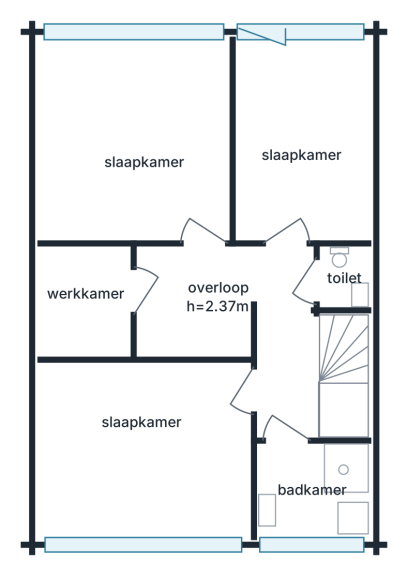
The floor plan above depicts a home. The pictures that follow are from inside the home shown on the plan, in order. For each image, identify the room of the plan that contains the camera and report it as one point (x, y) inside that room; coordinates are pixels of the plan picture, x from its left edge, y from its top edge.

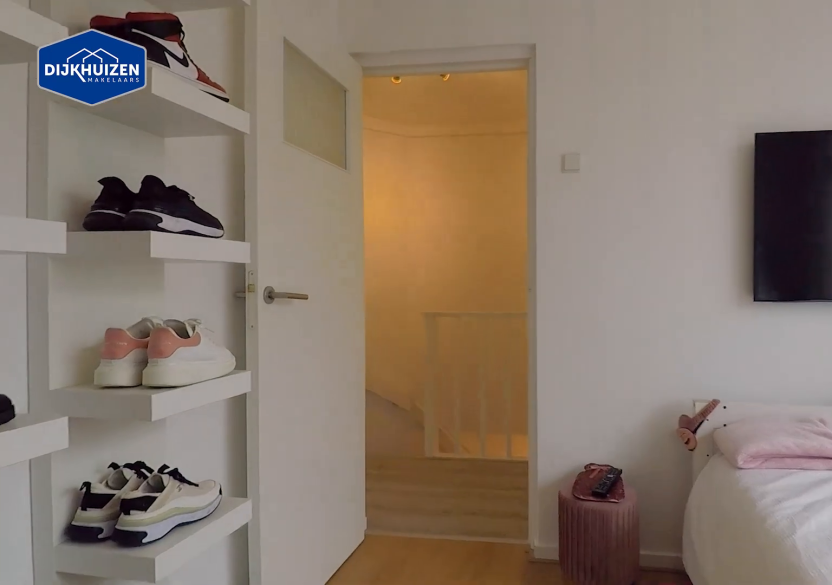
(146, 450)
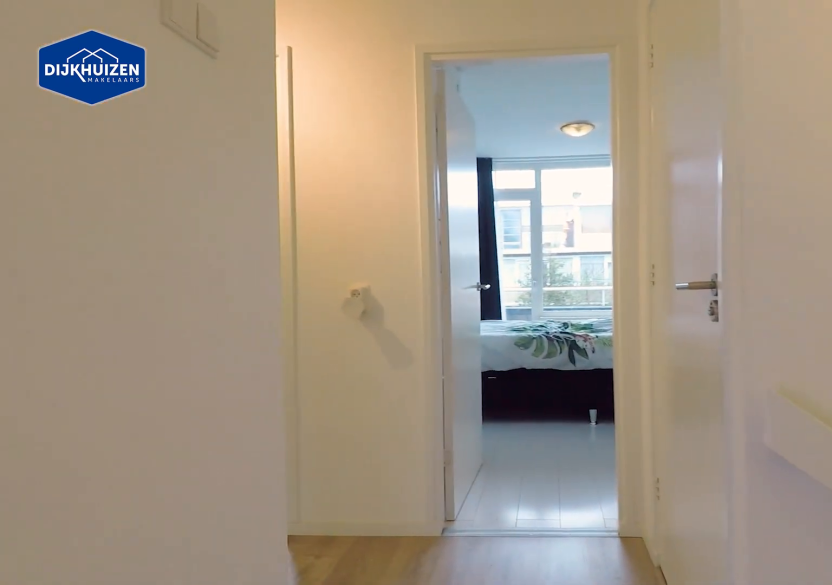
(286, 342)
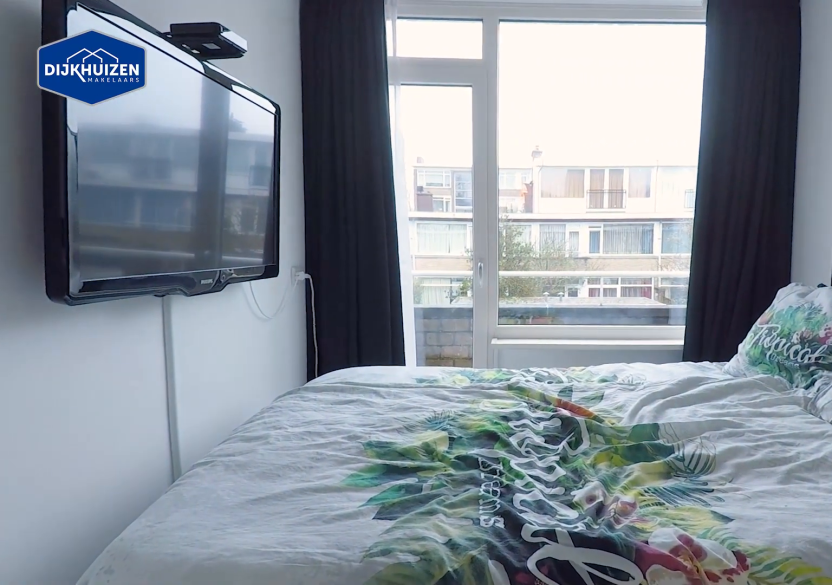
(300, 136)
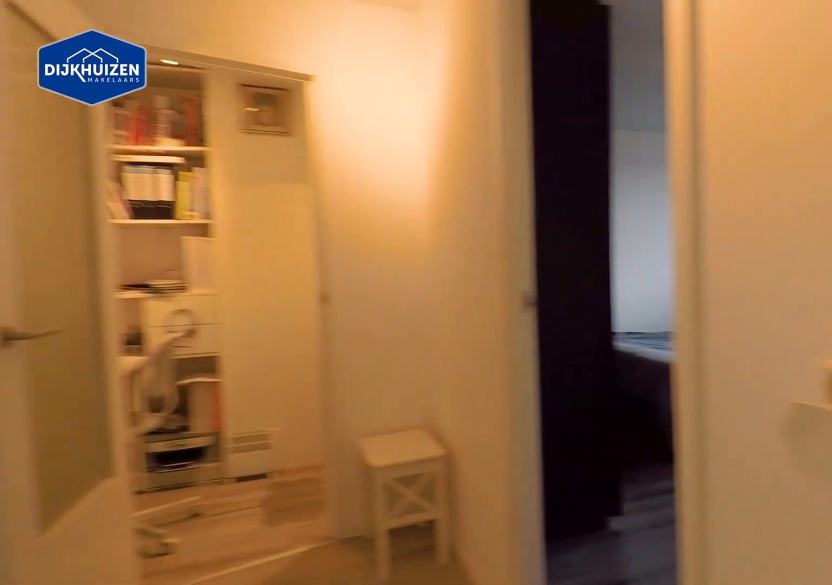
(287, 342)
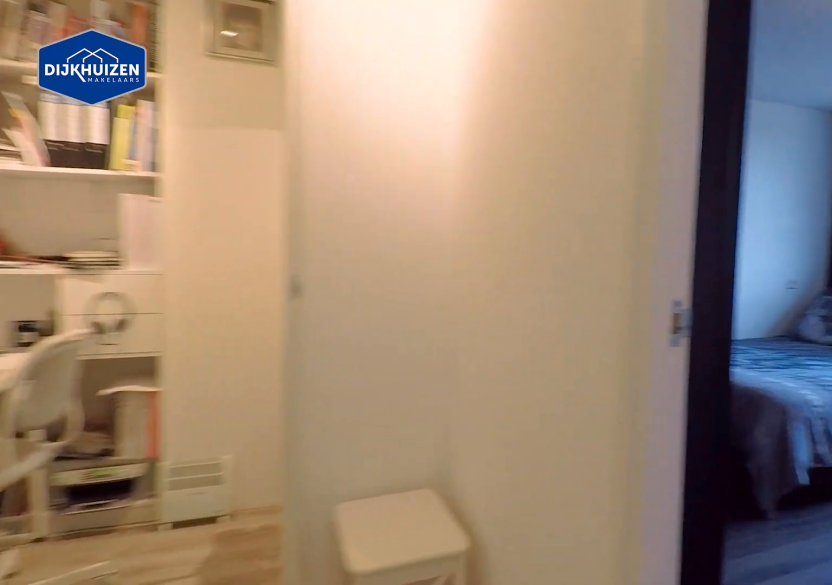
(287, 342)
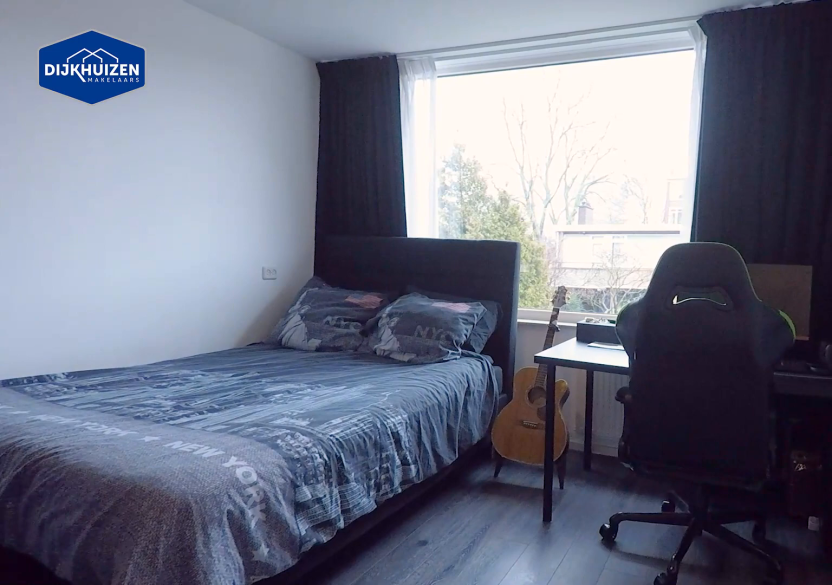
(139, 159)
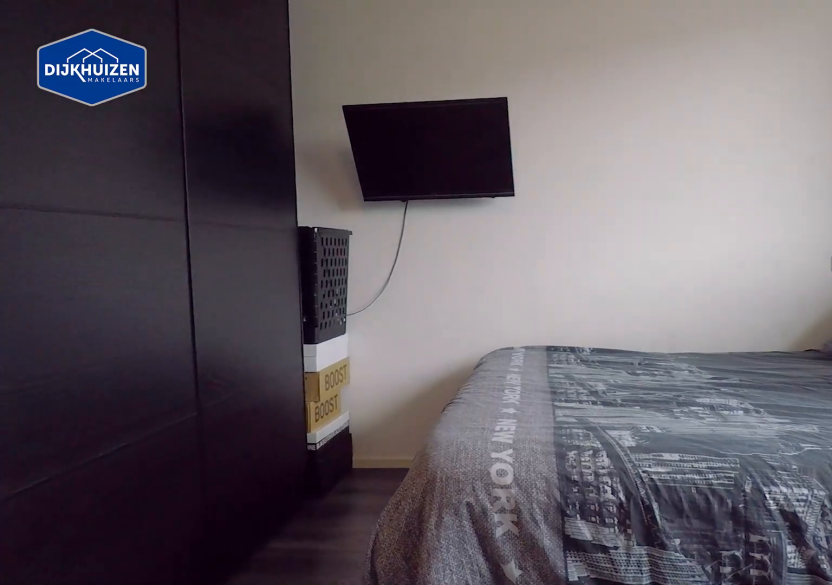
(139, 159)
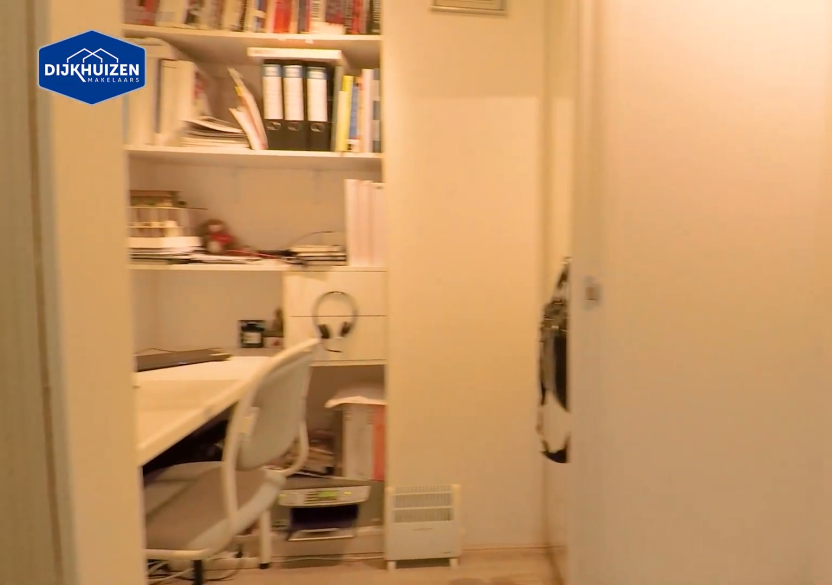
(285, 340)
